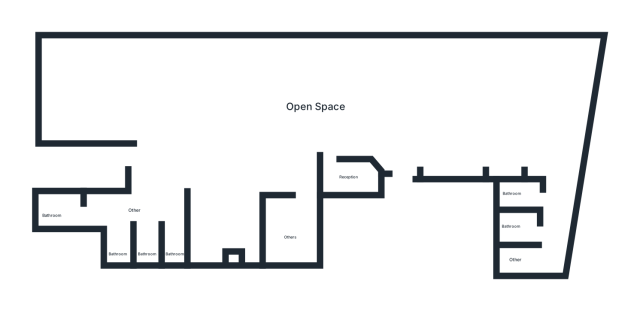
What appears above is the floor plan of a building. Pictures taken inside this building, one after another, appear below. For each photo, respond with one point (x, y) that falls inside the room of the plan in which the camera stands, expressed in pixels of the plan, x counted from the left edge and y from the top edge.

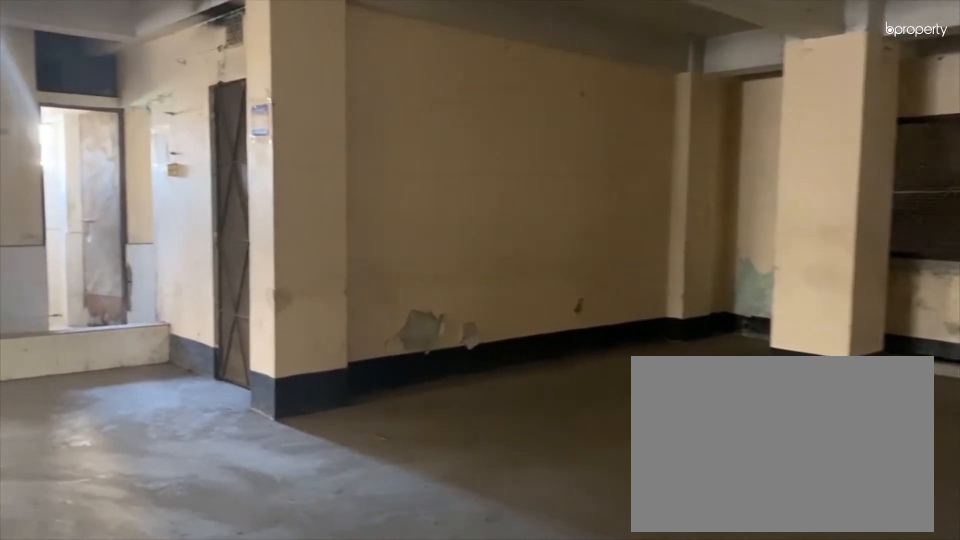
(147, 93)
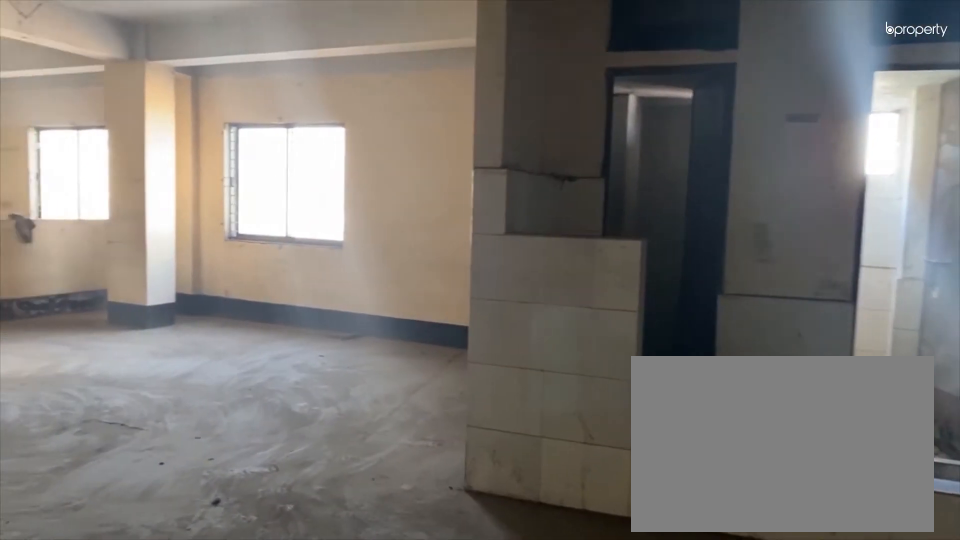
(198, 144)
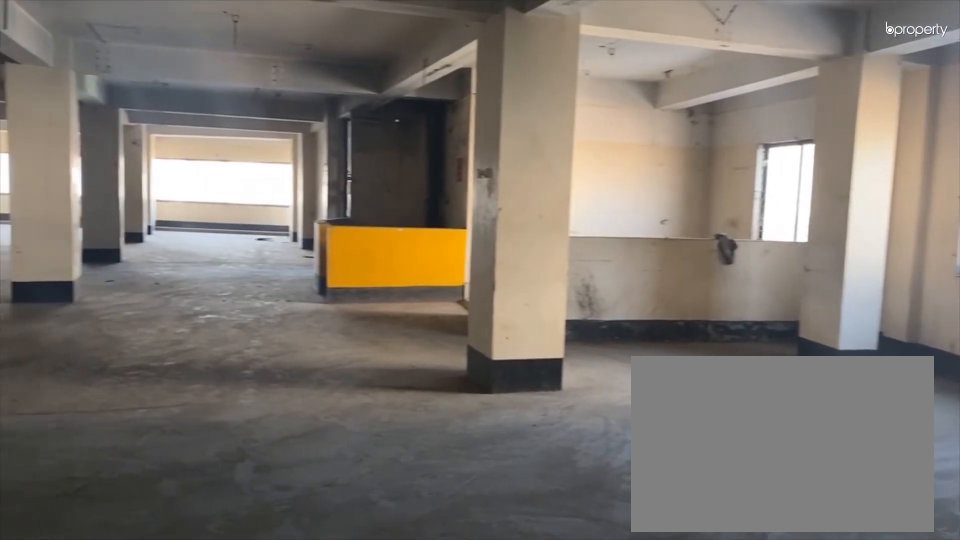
(198, 144)
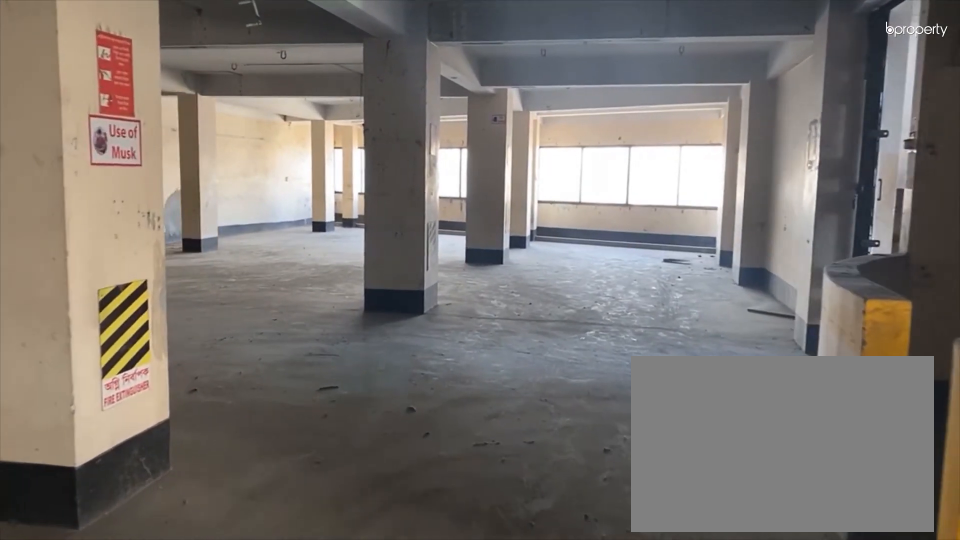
(290, 114)
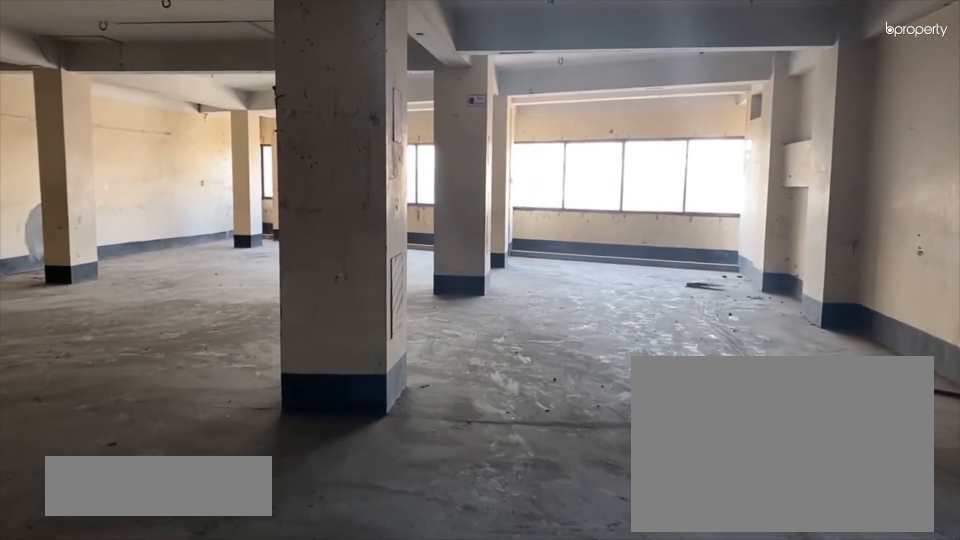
(355, 106)
